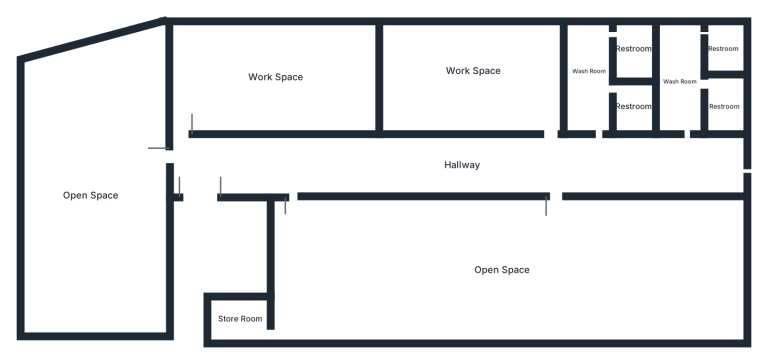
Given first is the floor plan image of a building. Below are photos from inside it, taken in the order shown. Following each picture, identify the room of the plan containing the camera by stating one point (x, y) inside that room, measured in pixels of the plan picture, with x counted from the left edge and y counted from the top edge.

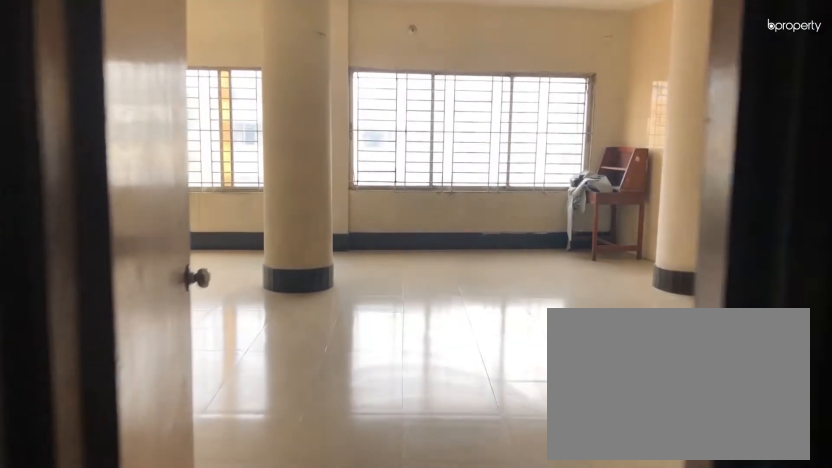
(204, 168)
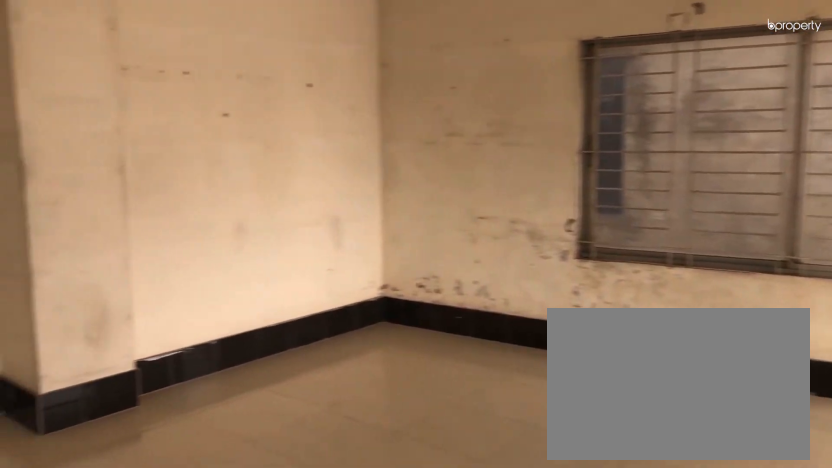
(88, 196)
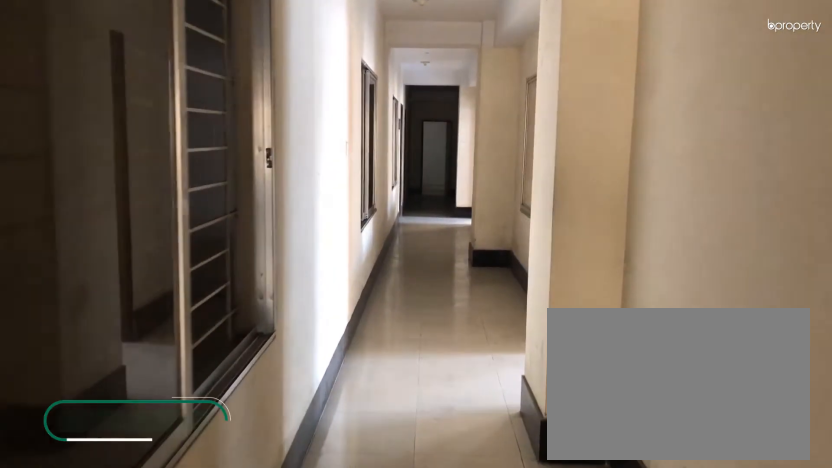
(464, 168)
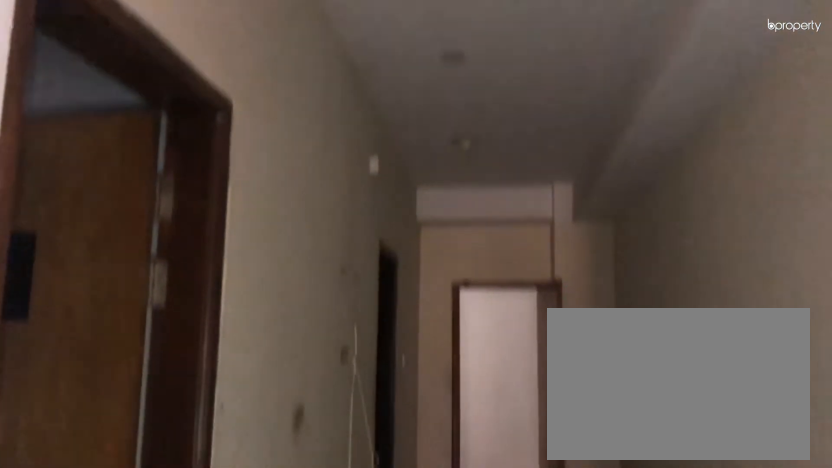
(464, 168)
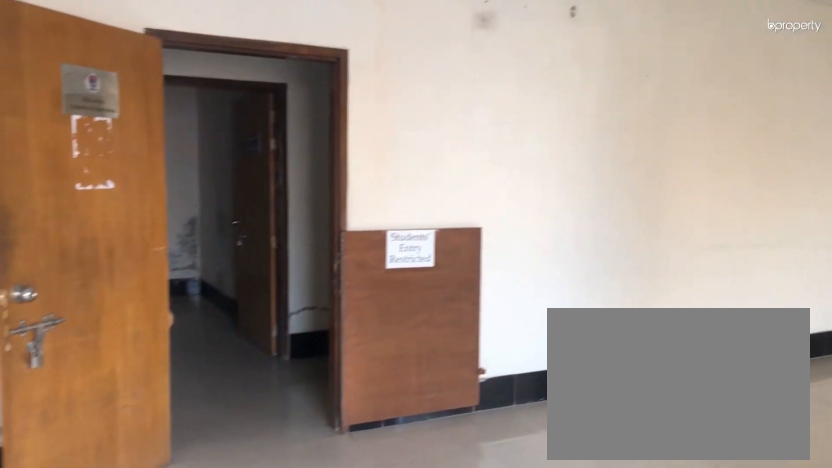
(501, 272)
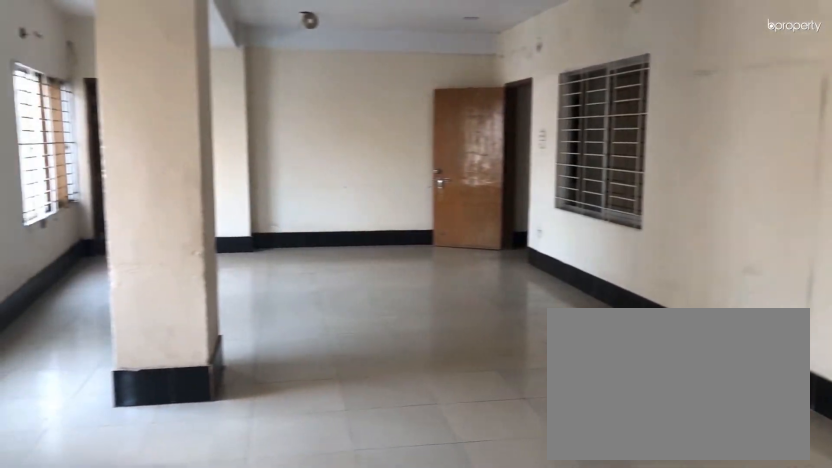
(501, 271)
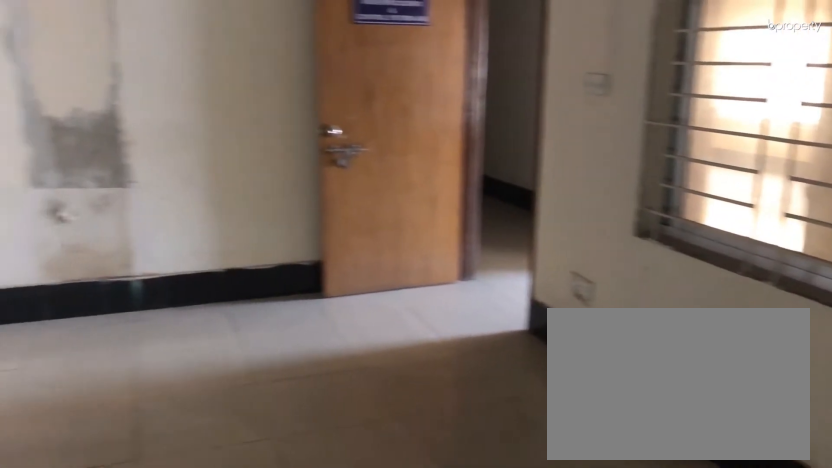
(470, 70)
